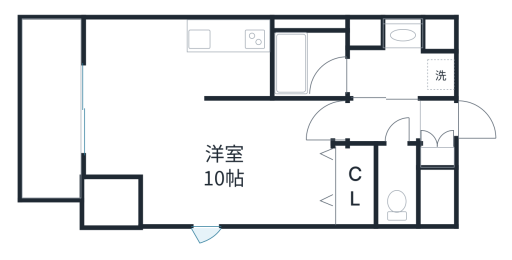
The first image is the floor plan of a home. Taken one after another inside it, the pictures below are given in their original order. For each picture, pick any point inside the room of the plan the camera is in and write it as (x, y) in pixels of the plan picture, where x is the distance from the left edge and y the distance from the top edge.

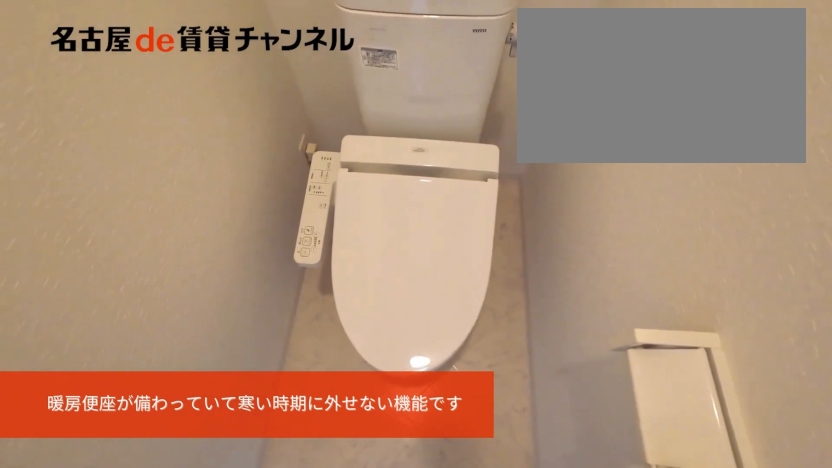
(398, 186)
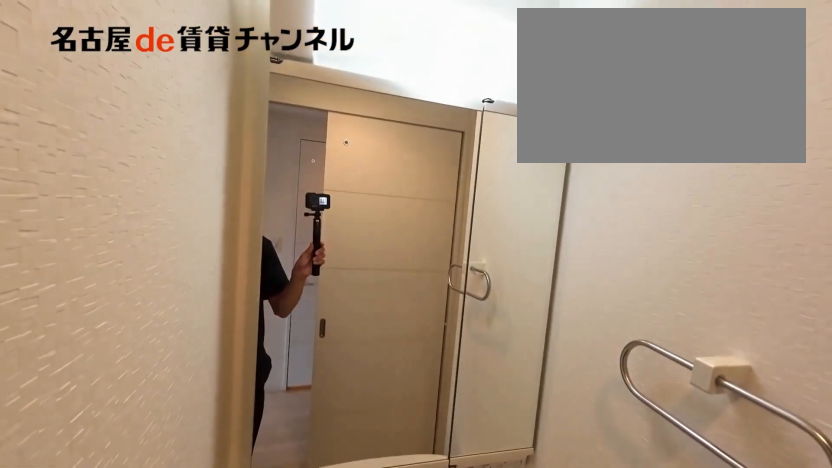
(400, 57)
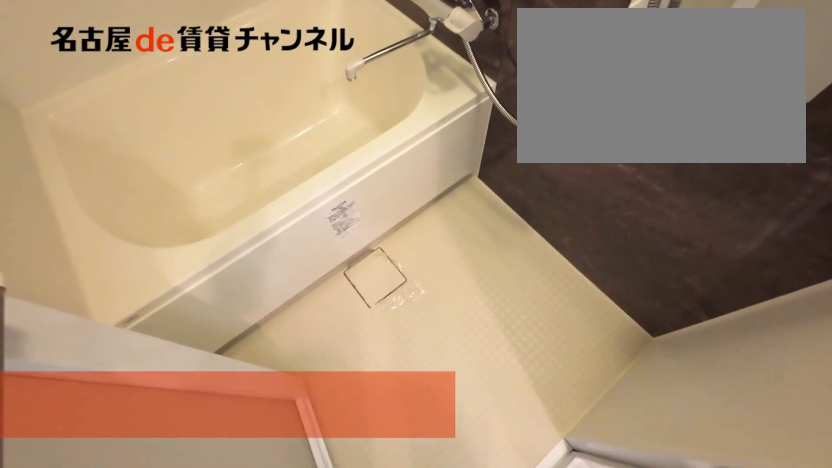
(311, 57)
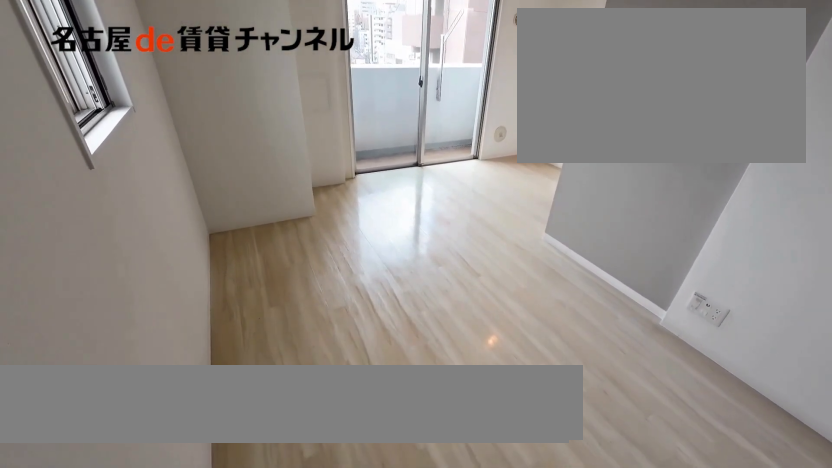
(232, 171)
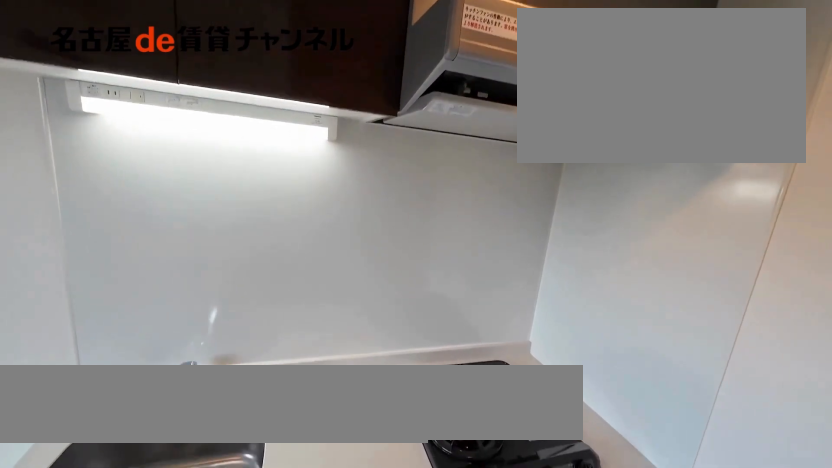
(229, 57)
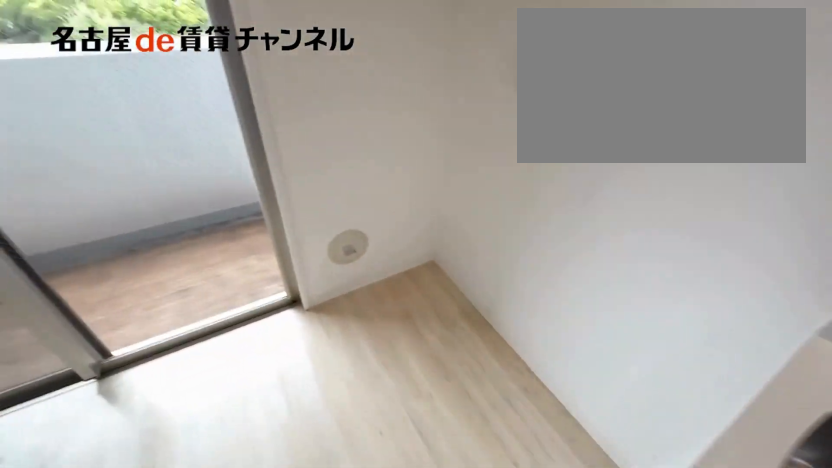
(135, 58)
